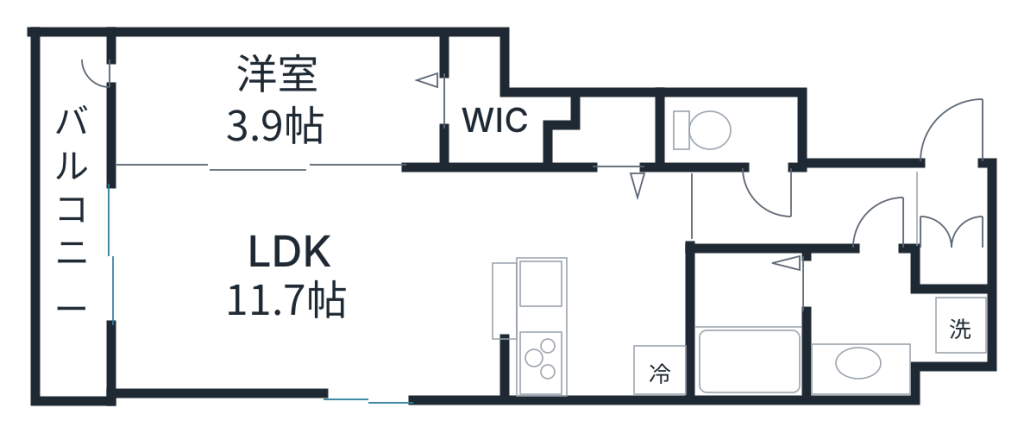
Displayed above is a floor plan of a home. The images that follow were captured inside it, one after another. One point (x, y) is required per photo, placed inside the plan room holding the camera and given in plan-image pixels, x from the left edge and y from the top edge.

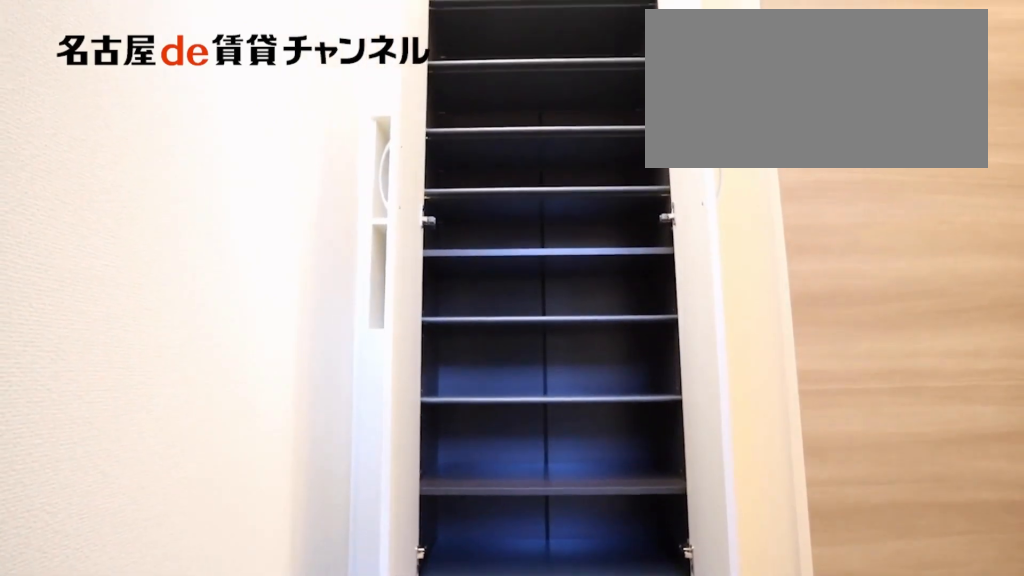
(954, 227)
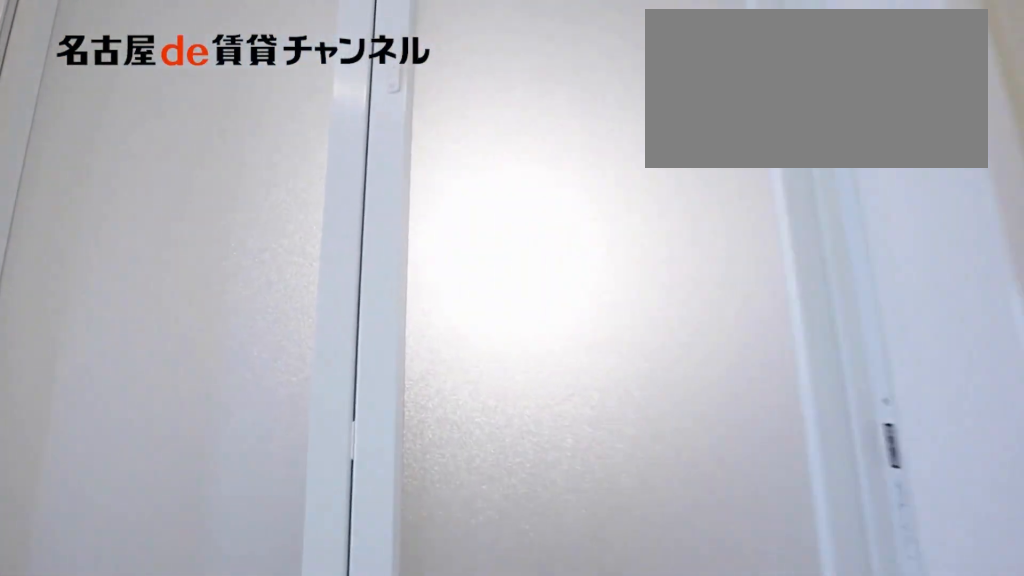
(953, 226)
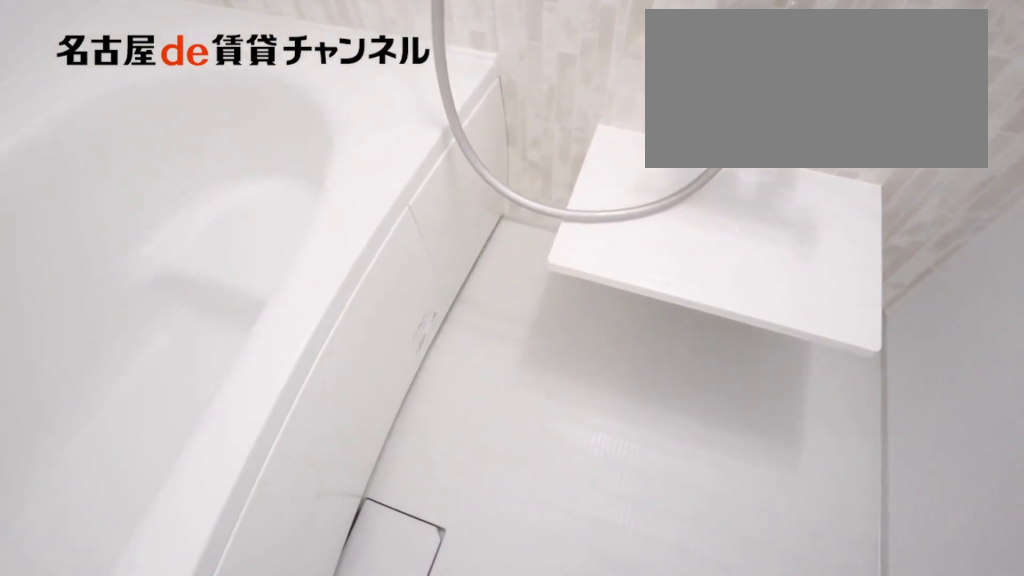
(746, 326)
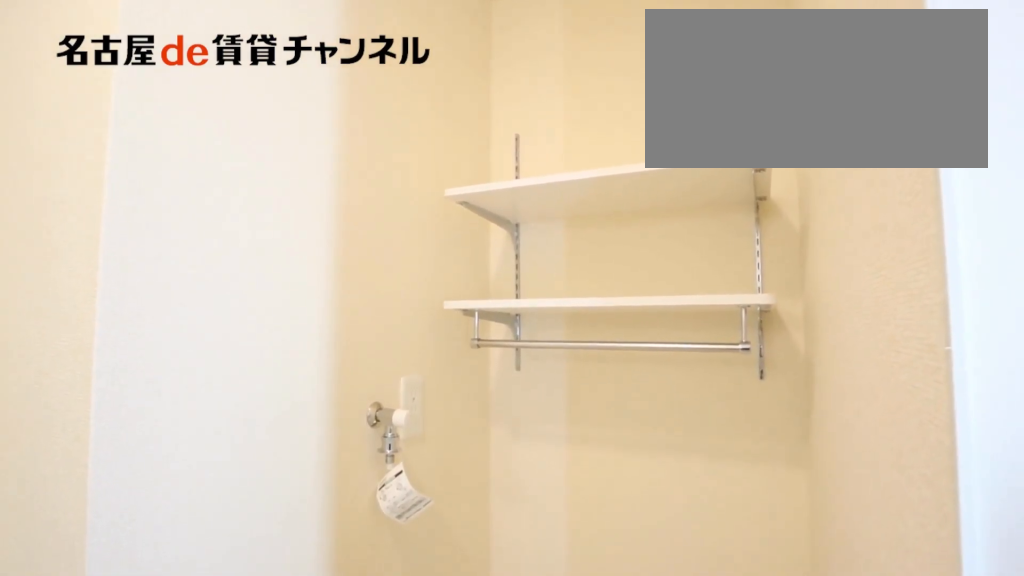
(886, 325)
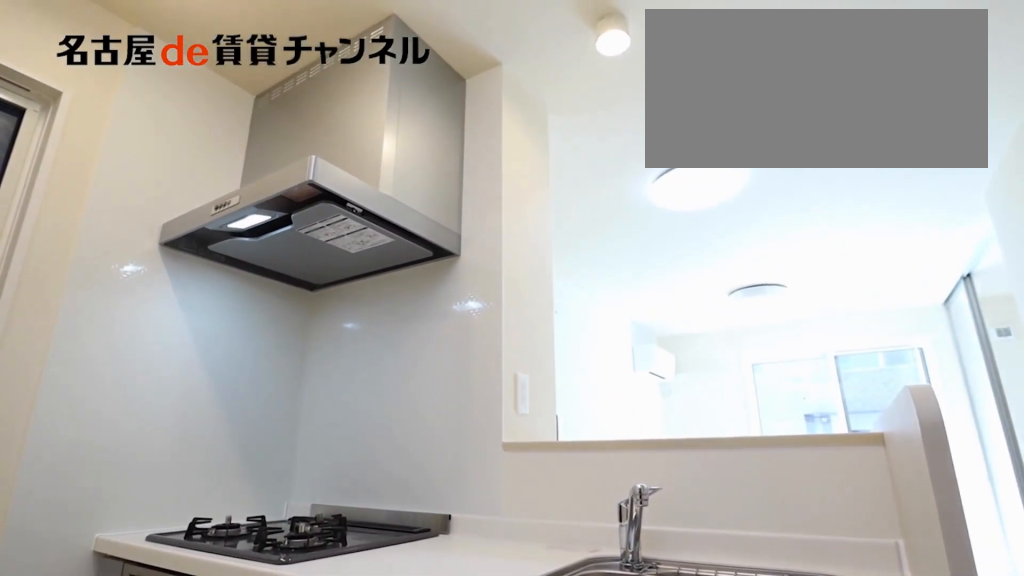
(604, 286)
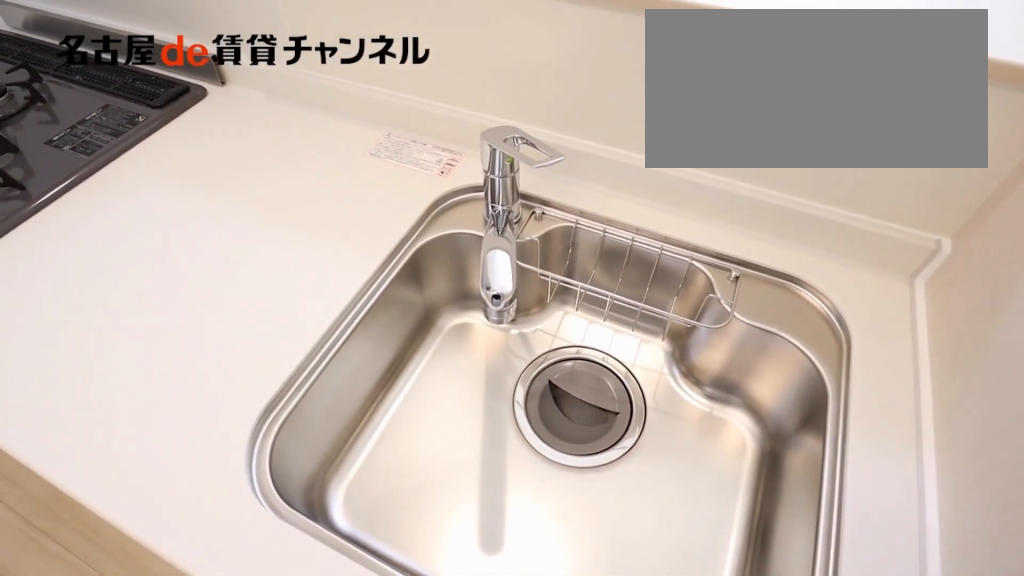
(604, 286)
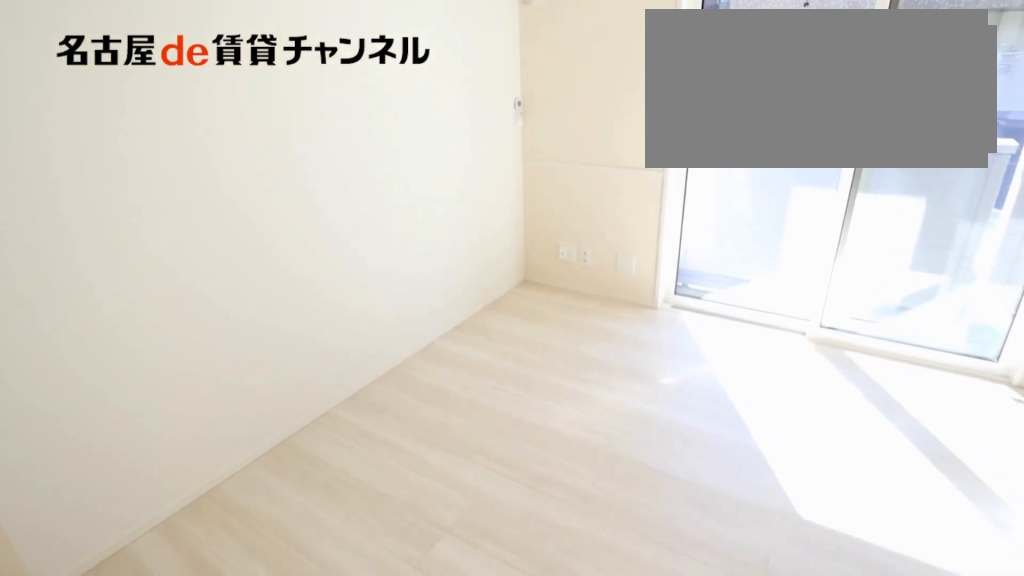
(311, 285)
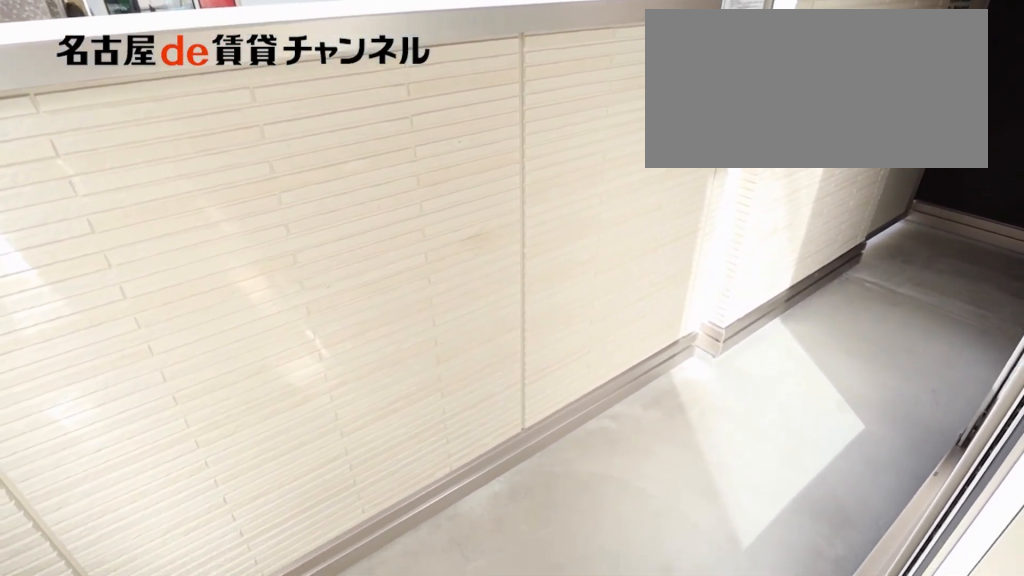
(77, 219)
